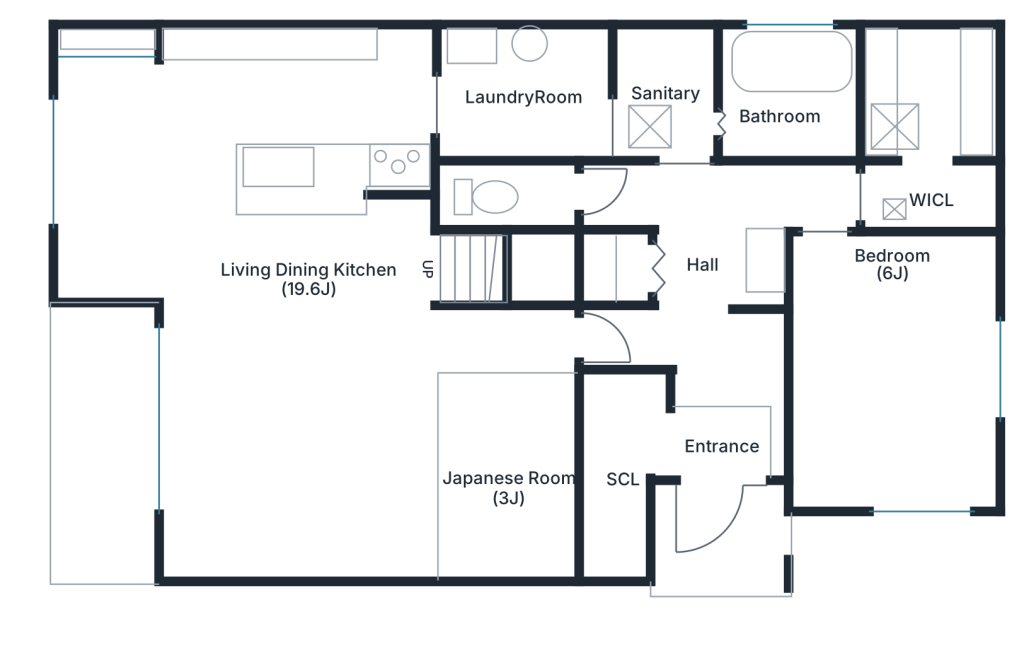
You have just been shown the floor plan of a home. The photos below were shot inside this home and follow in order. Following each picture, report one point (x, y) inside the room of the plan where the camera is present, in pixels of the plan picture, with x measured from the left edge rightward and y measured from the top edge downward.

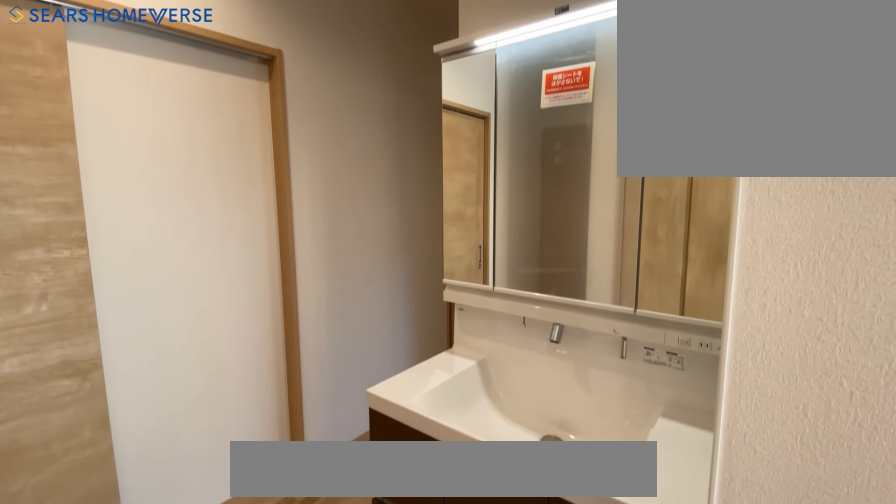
(701, 273)
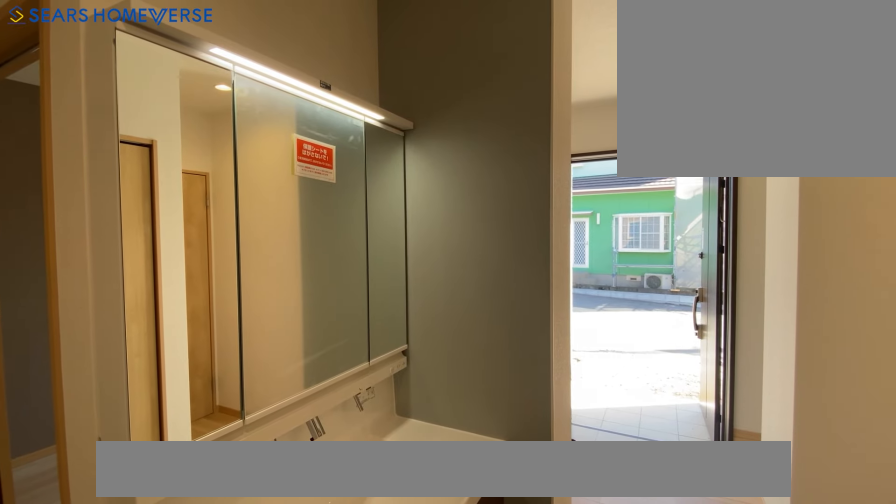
(701, 274)
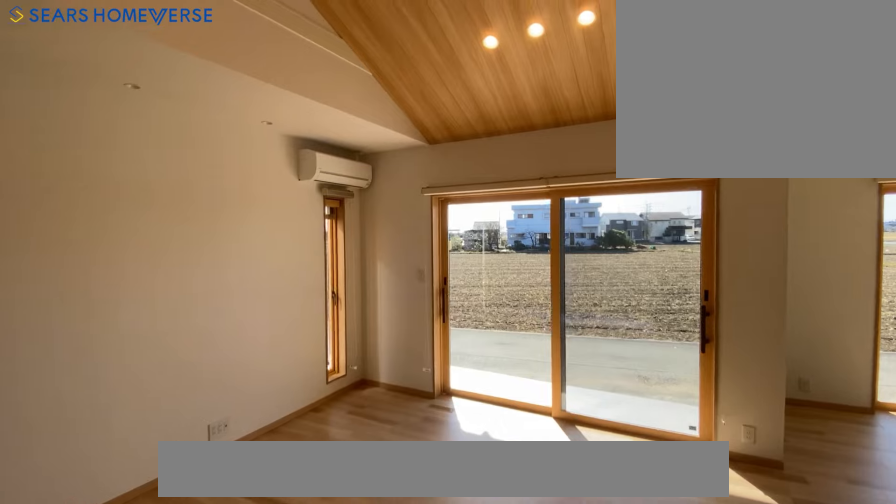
(278, 428)
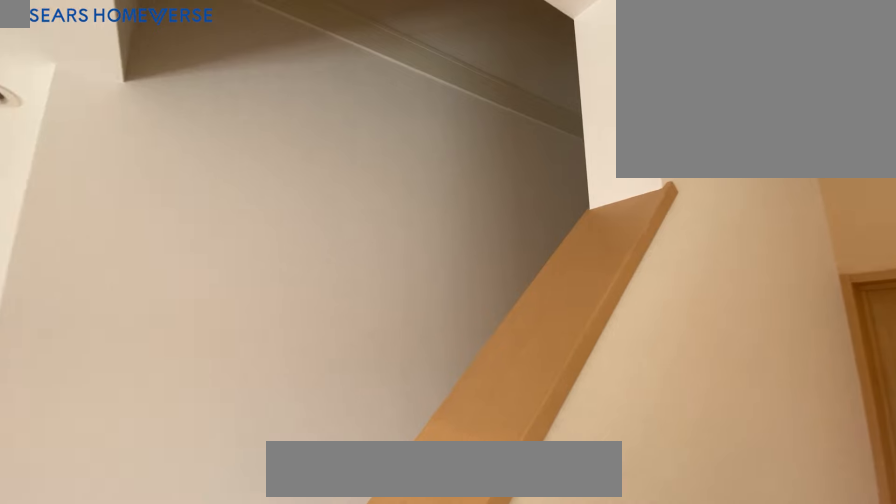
(277, 429)
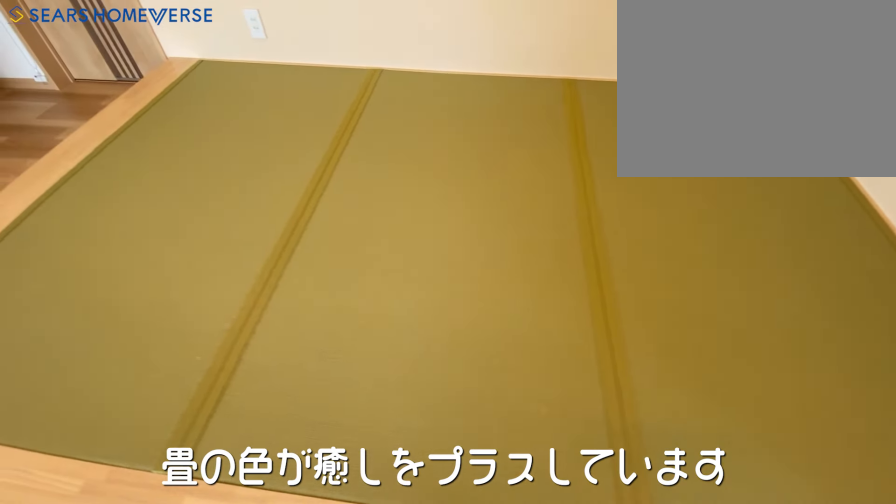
(512, 479)
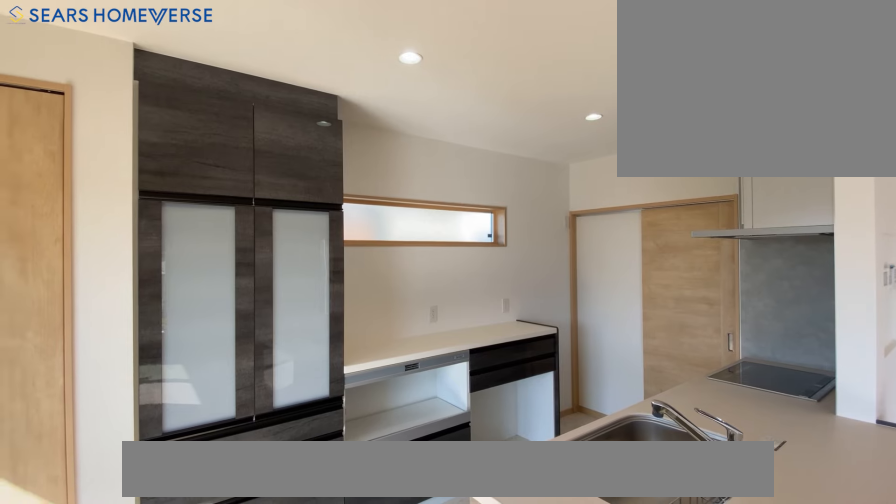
(309, 101)
